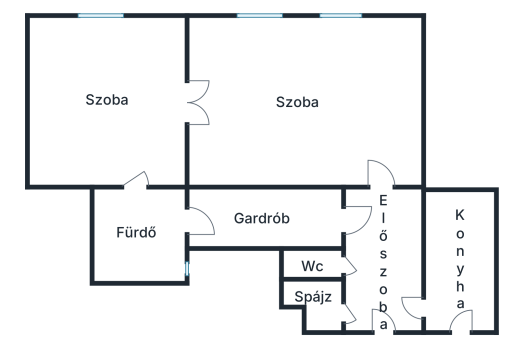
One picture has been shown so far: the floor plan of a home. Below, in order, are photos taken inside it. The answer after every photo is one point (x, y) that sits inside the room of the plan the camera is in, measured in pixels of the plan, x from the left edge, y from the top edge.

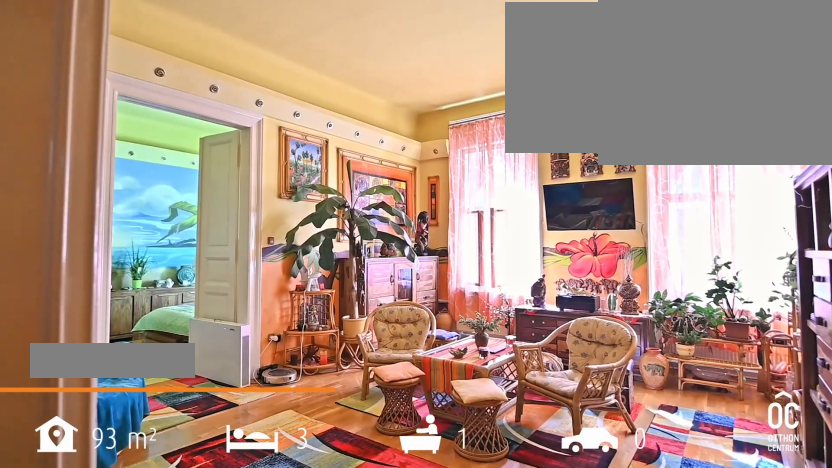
(302, 104)
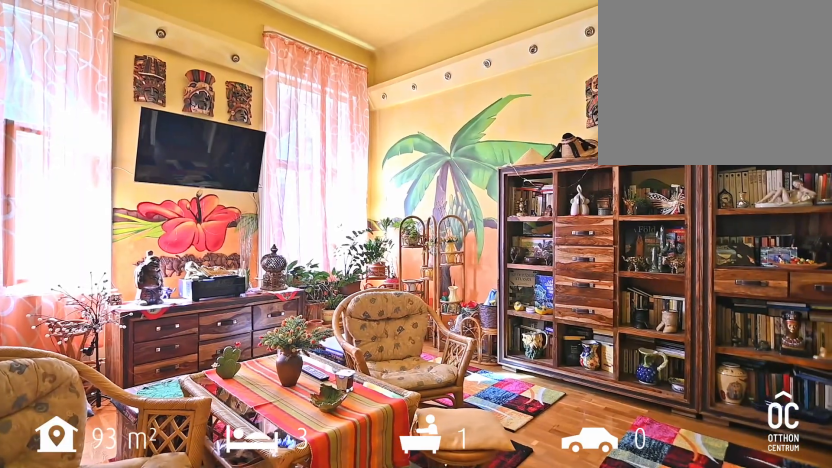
(302, 104)
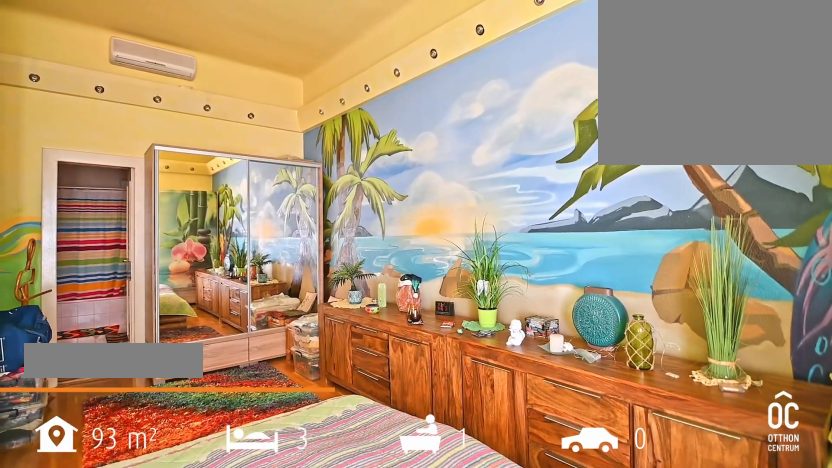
(107, 105)
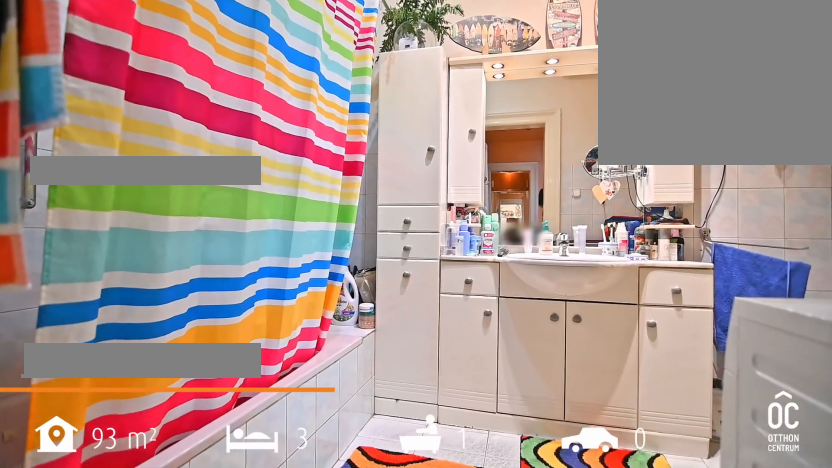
(137, 237)
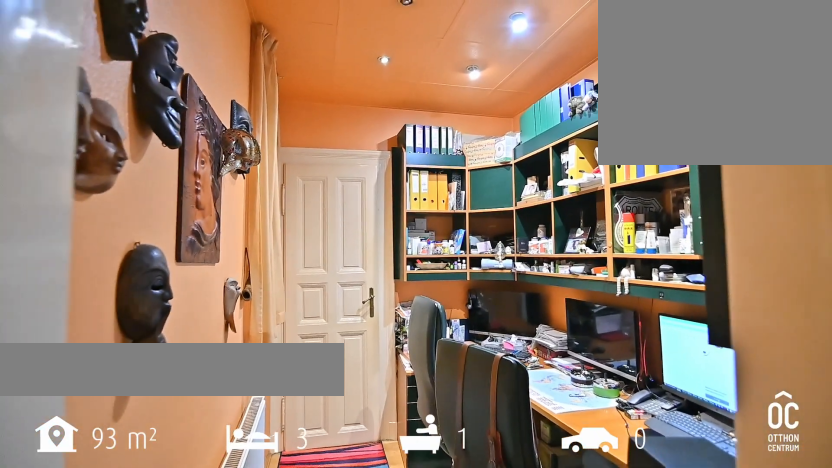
(264, 216)
